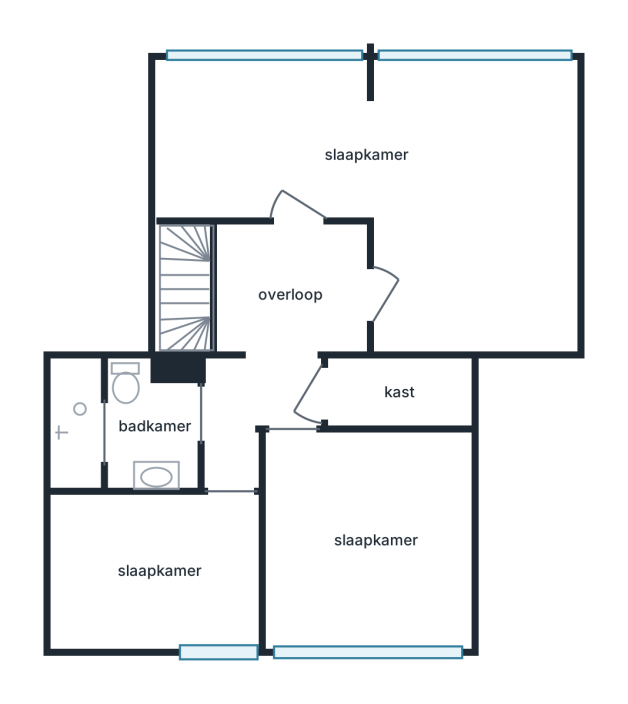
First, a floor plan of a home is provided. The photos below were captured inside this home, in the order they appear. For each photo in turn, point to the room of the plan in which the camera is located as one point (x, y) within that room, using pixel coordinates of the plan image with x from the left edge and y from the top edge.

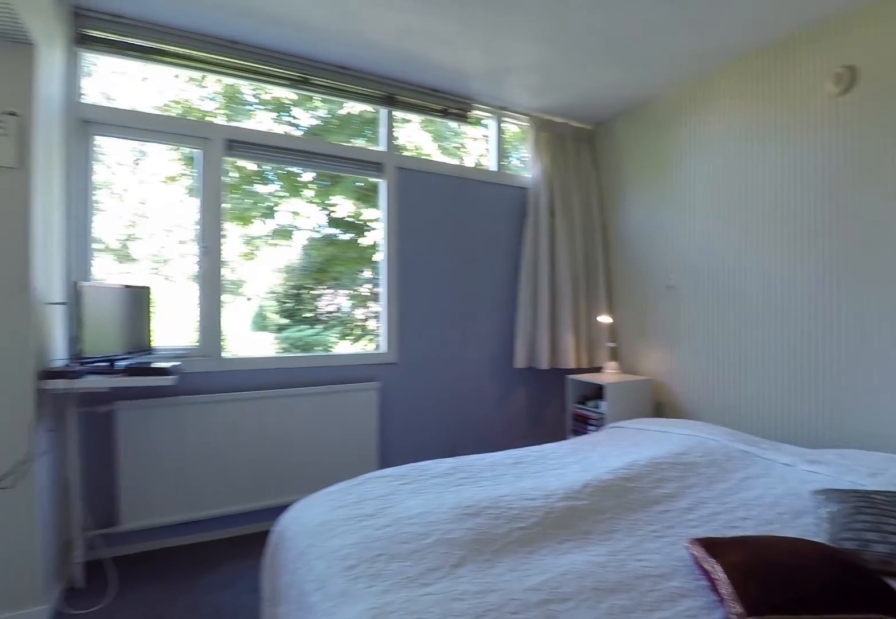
(394, 174)
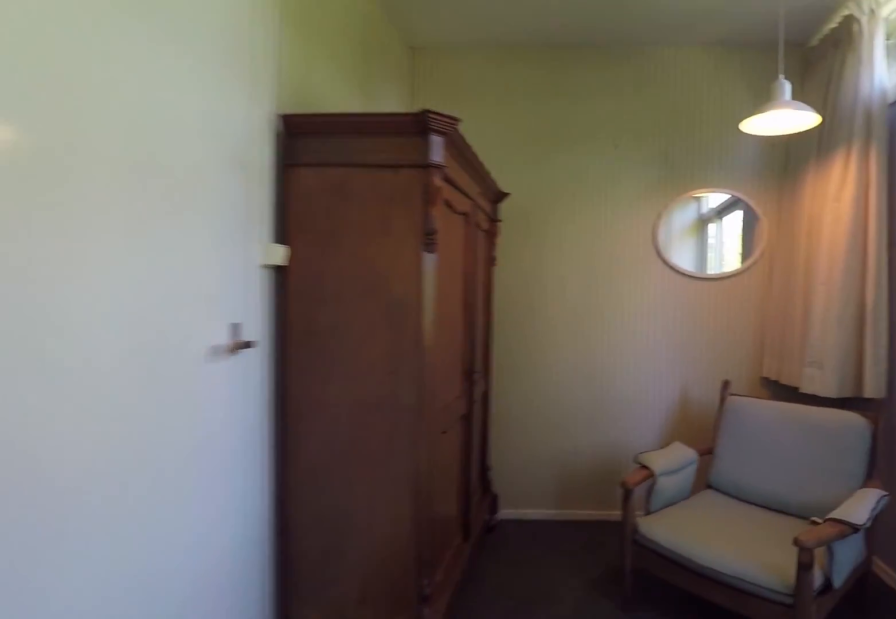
(394, 174)
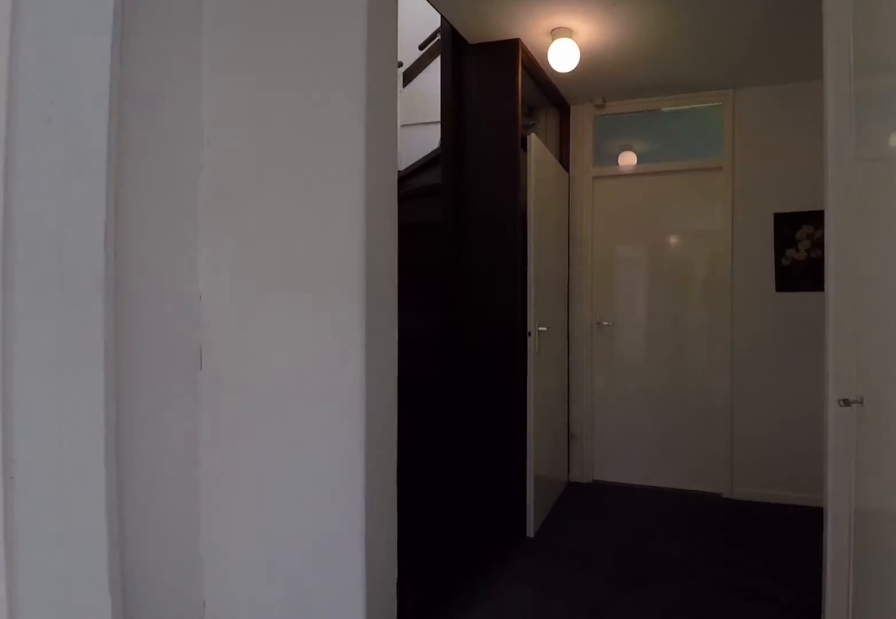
(364, 536)
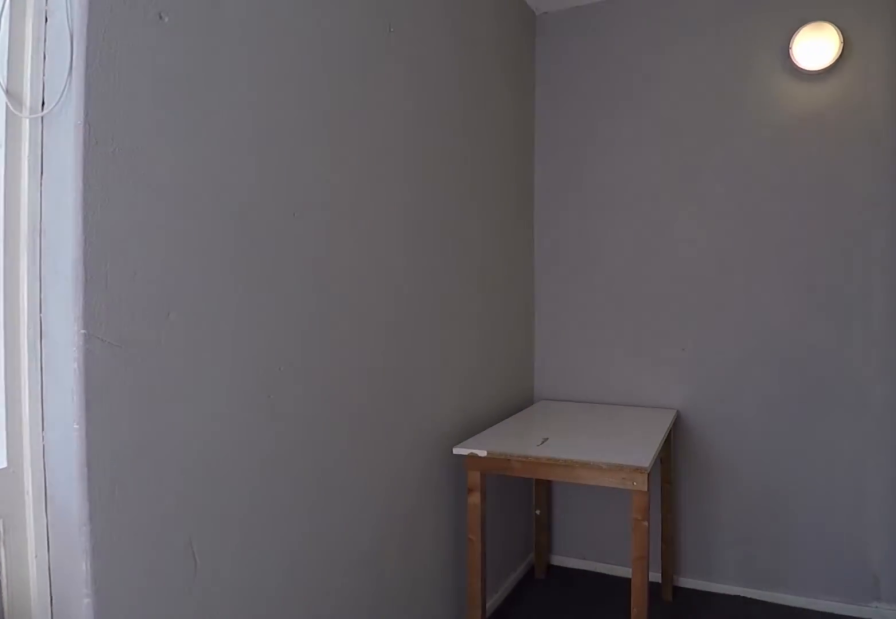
(156, 569)
